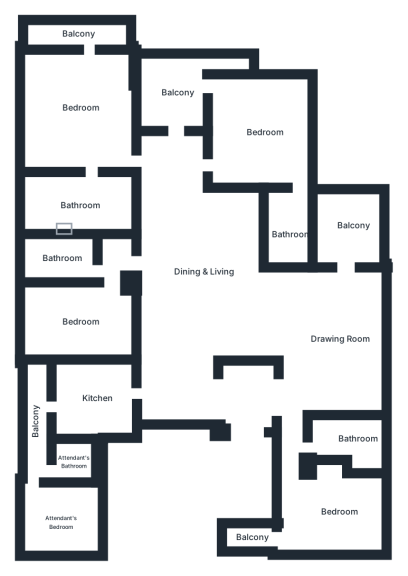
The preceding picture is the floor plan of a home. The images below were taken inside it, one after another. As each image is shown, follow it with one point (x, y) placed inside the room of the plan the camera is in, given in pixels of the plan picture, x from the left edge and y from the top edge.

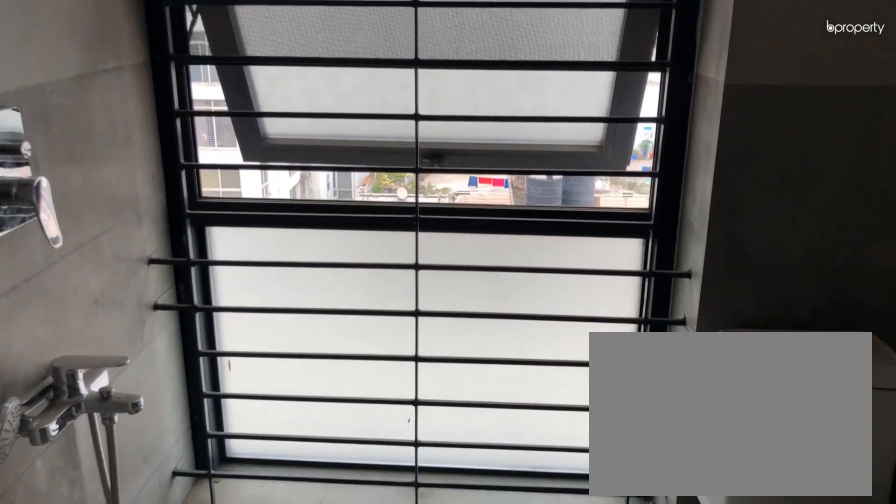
(79, 201)
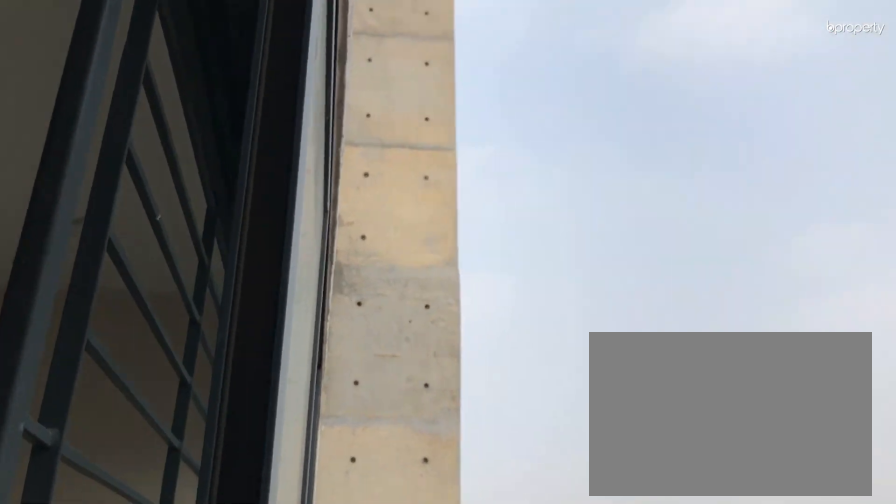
(71, 31)
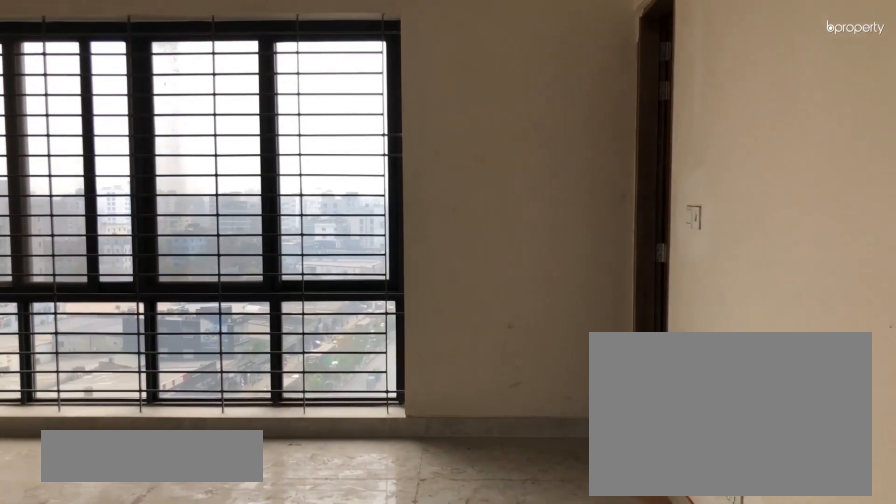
(258, 127)
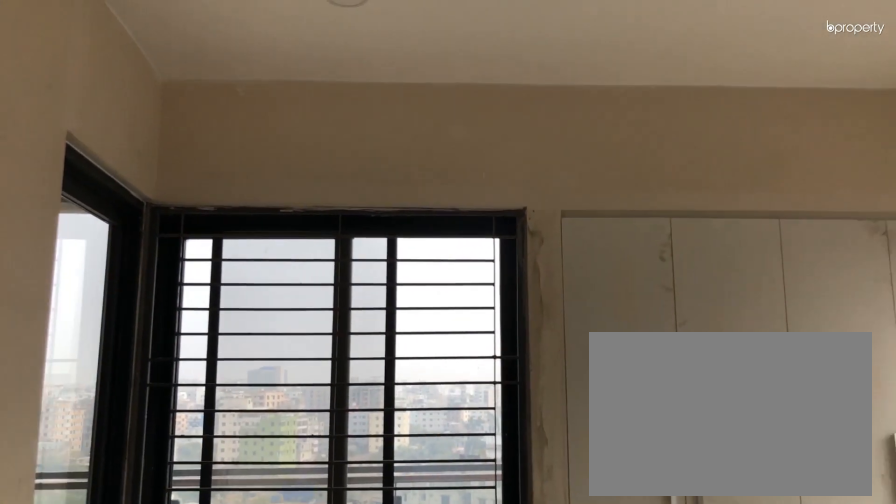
(258, 127)
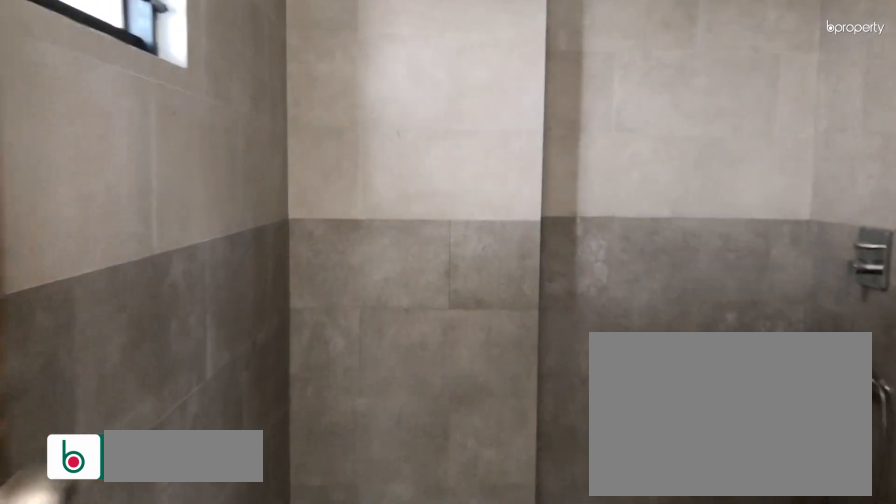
(287, 229)
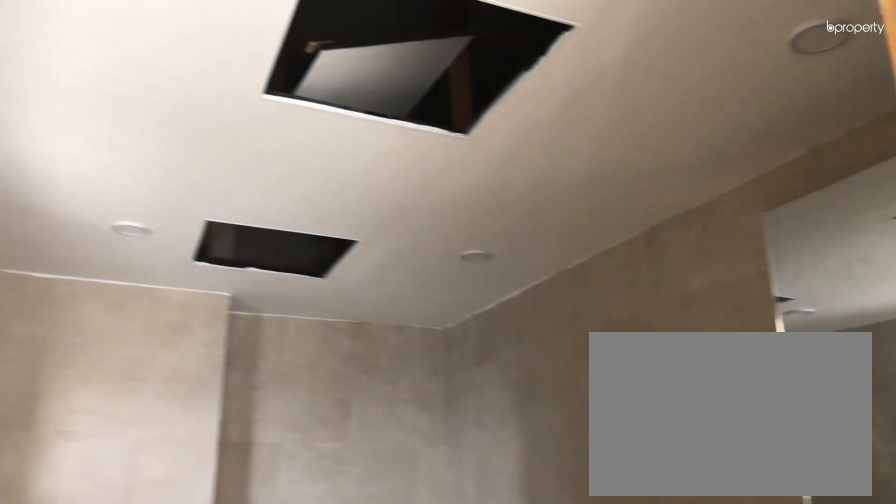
(287, 230)
